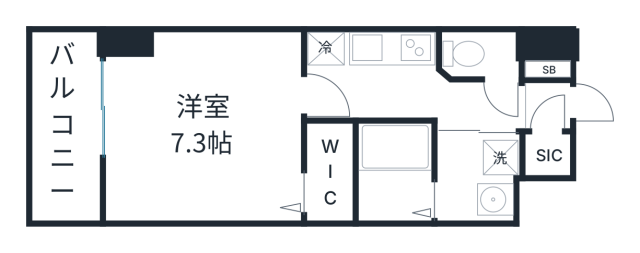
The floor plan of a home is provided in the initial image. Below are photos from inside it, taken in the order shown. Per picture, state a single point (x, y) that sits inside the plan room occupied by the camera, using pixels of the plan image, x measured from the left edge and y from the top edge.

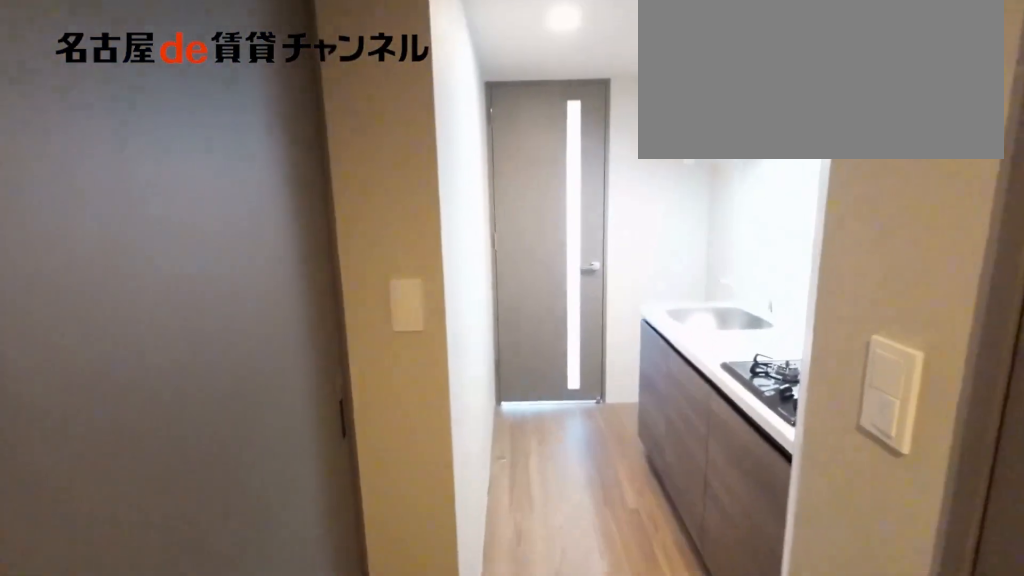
(411, 96)
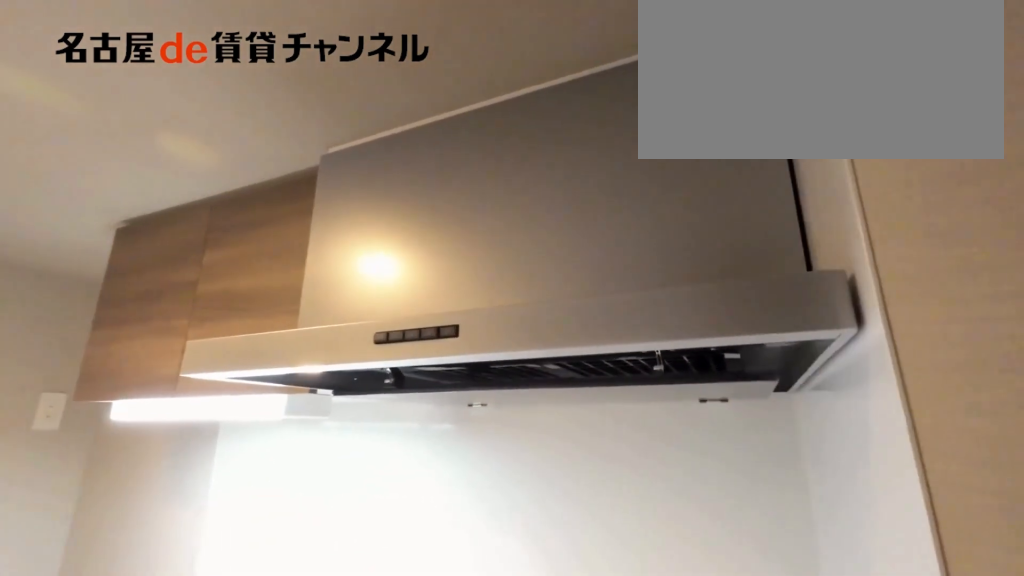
(371, 48)
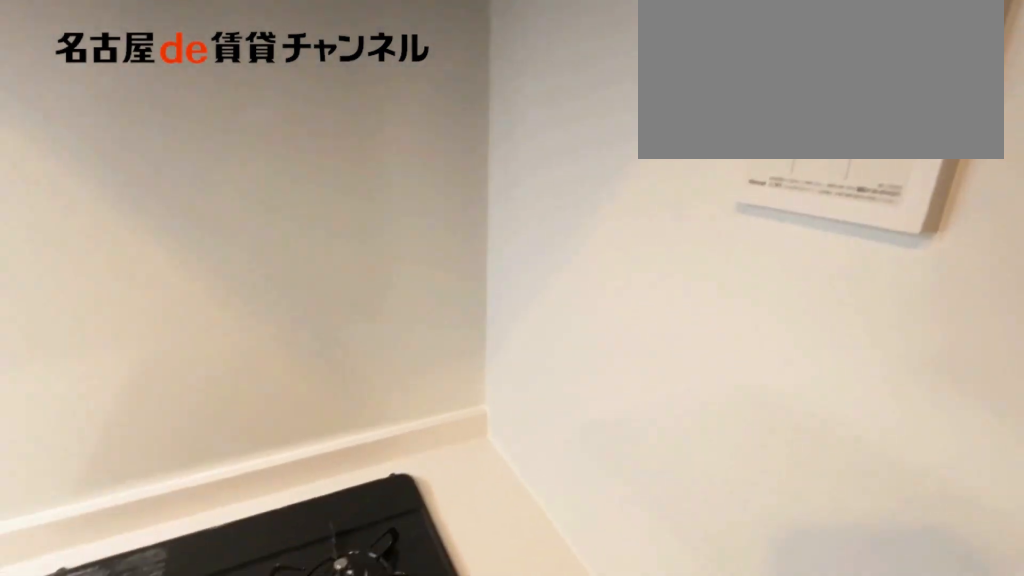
(371, 48)
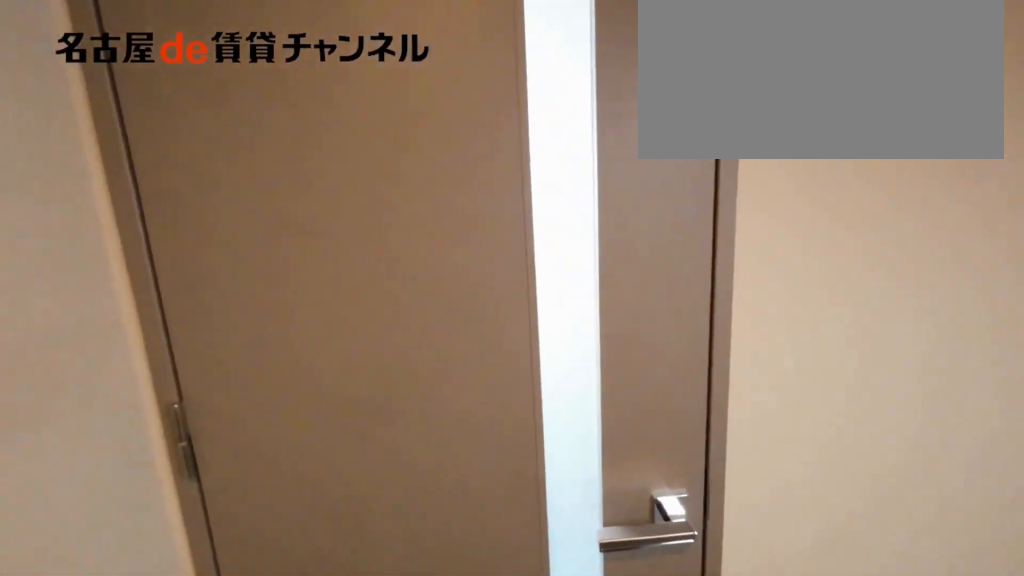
(410, 96)
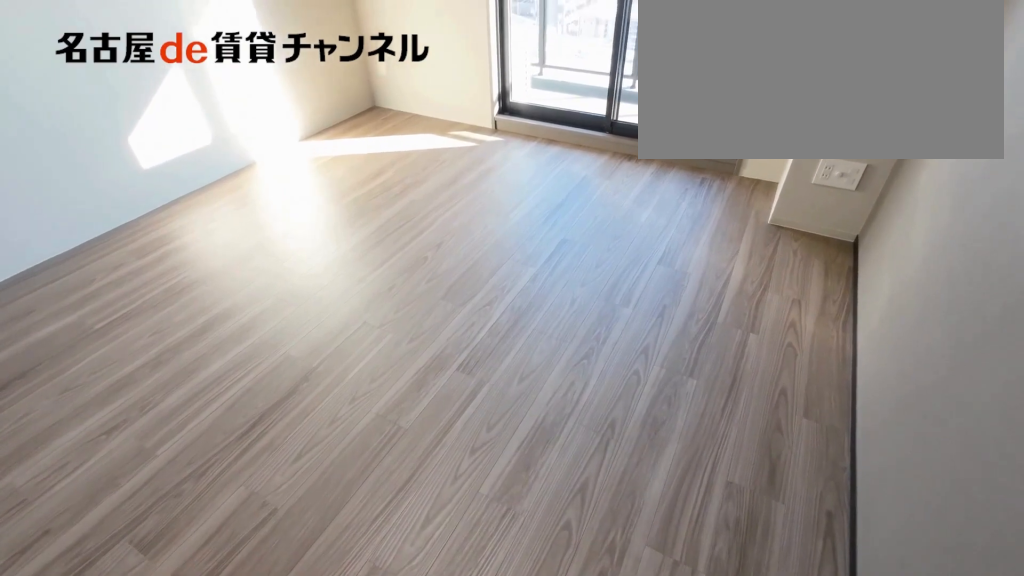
(205, 129)
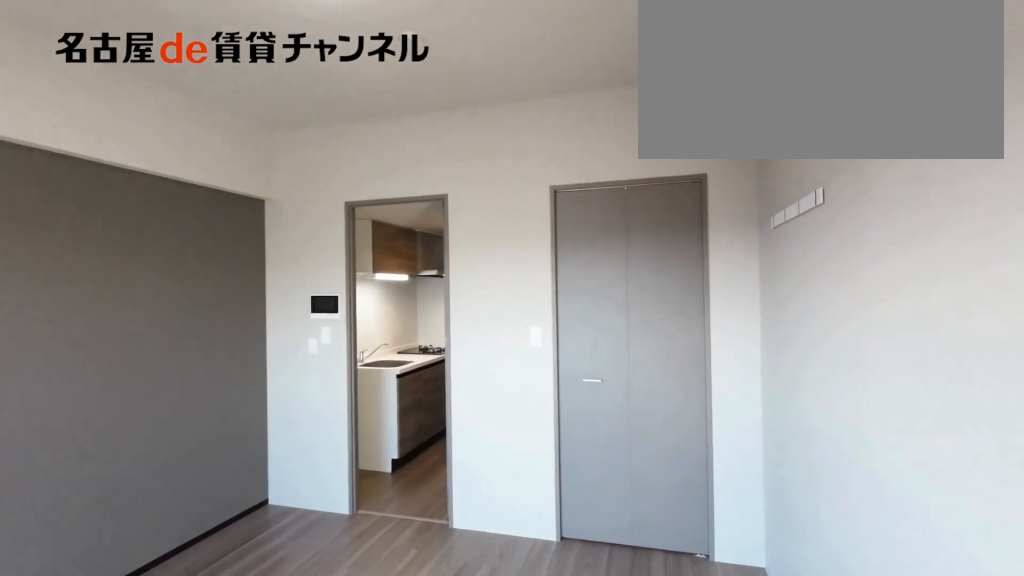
(205, 129)
